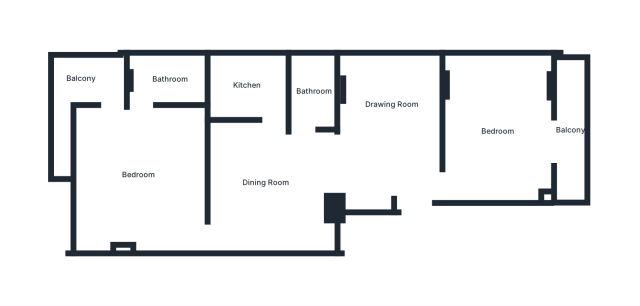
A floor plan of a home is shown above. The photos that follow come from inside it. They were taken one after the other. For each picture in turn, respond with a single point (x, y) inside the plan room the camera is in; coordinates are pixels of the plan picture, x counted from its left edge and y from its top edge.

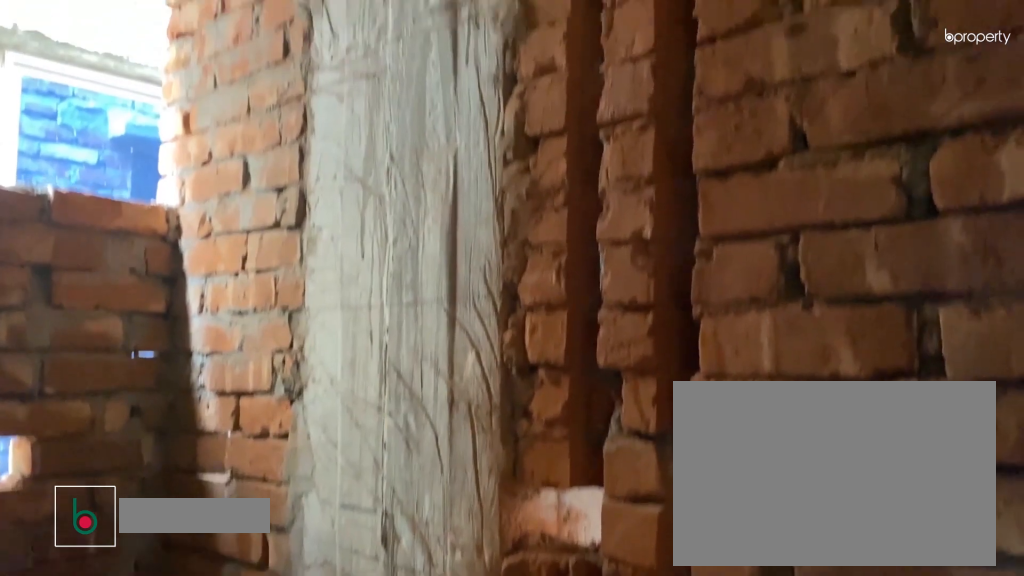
(315, 92)
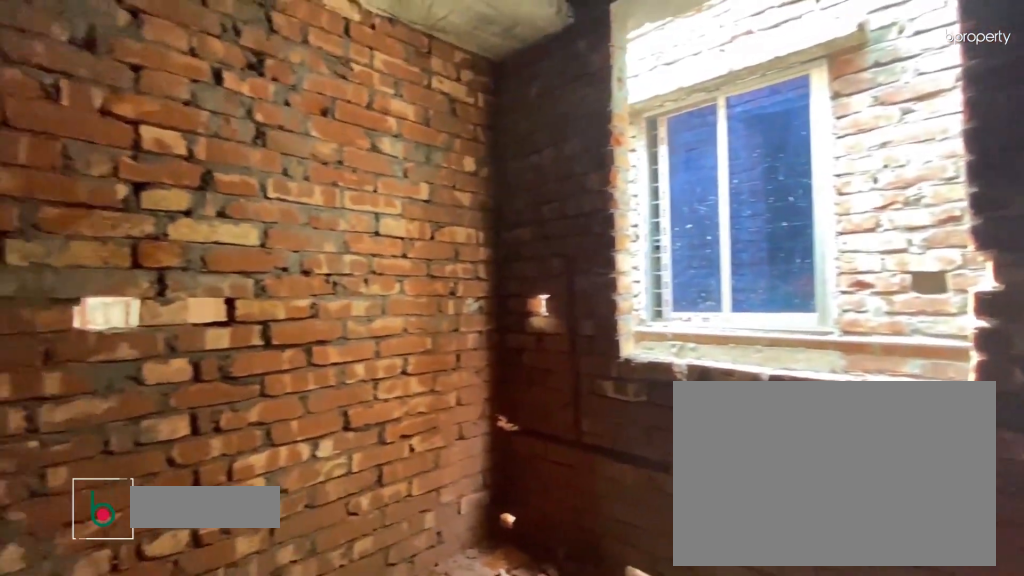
(247, 85)
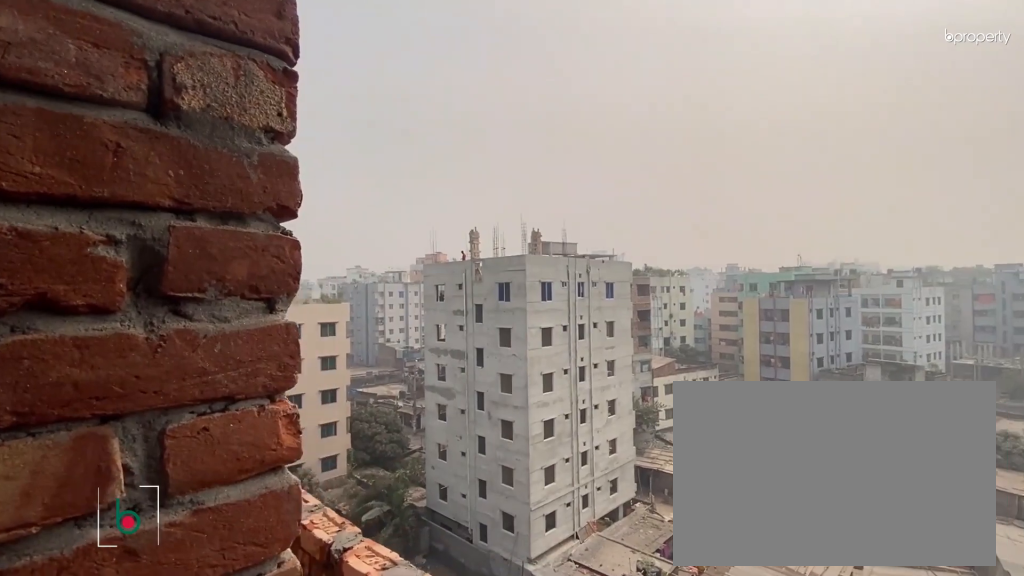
(80, 78)
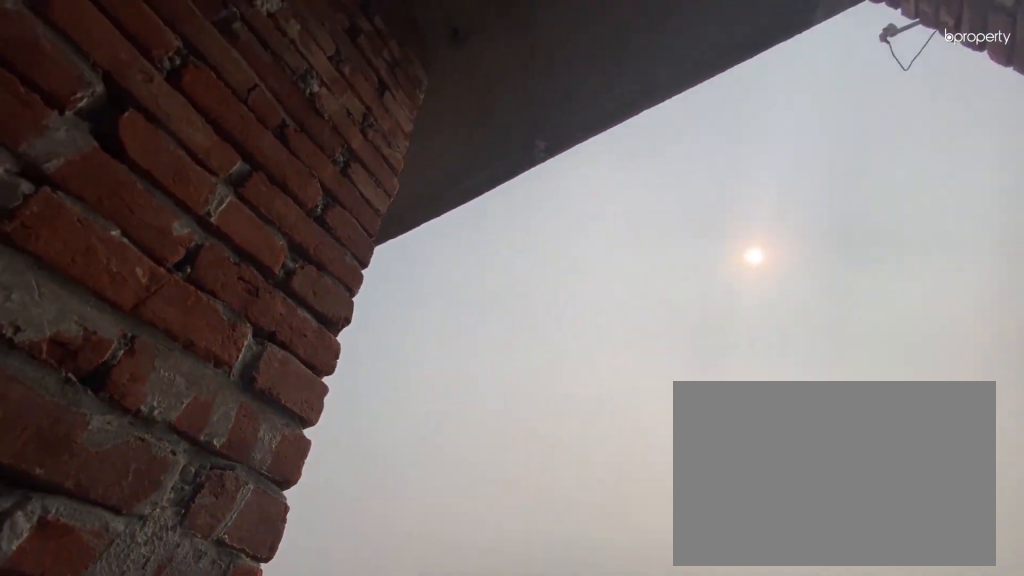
(80, 78)
